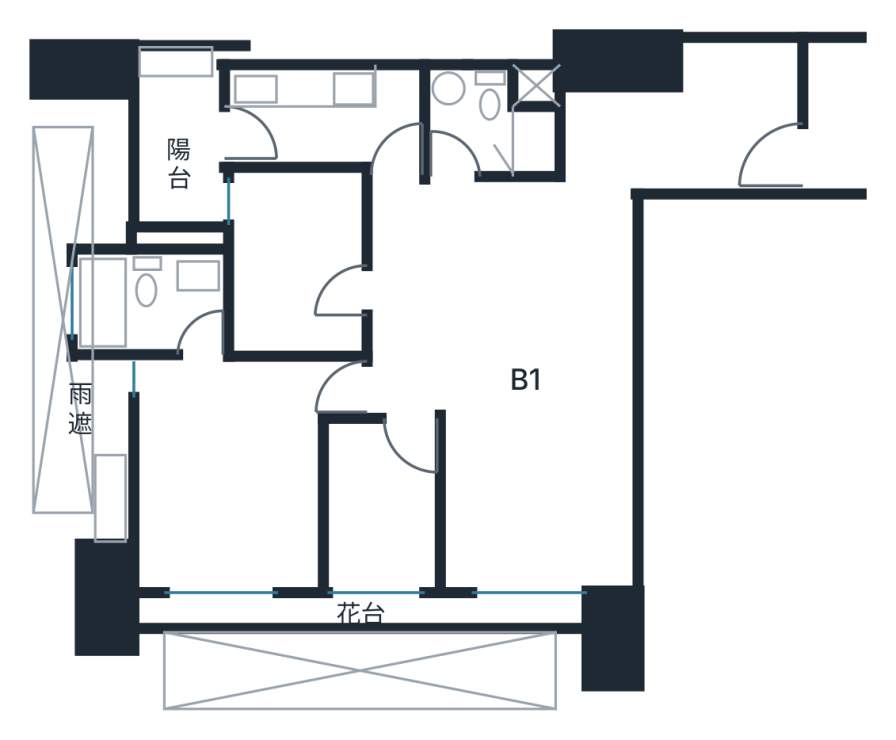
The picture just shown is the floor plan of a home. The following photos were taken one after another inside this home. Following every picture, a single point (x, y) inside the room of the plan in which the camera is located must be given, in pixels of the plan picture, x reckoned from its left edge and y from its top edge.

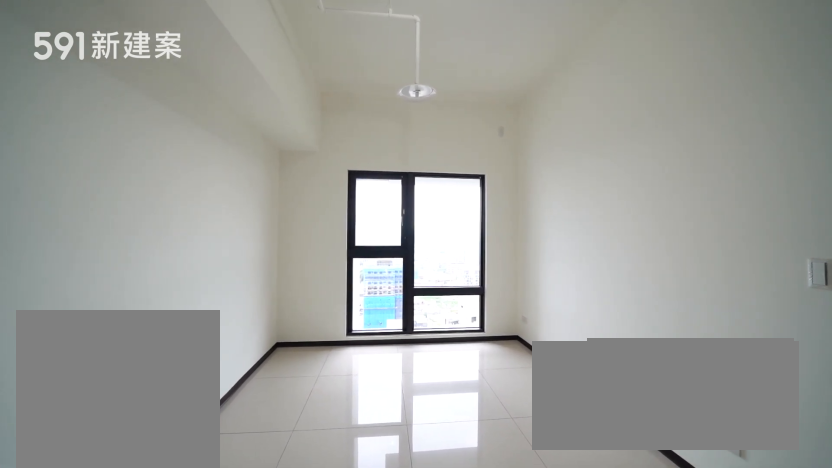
(538, 499)
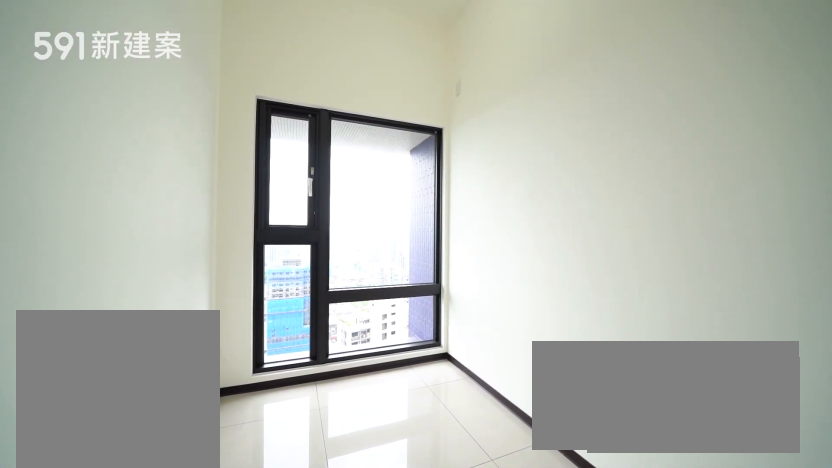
(379, 507)
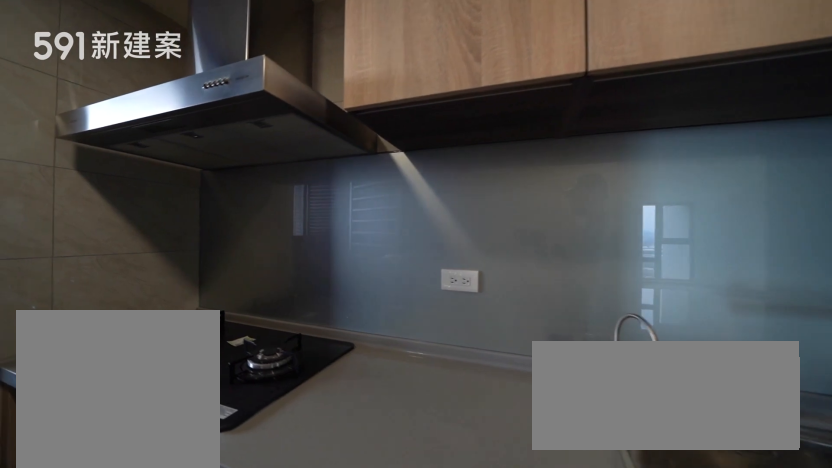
(325, 115)
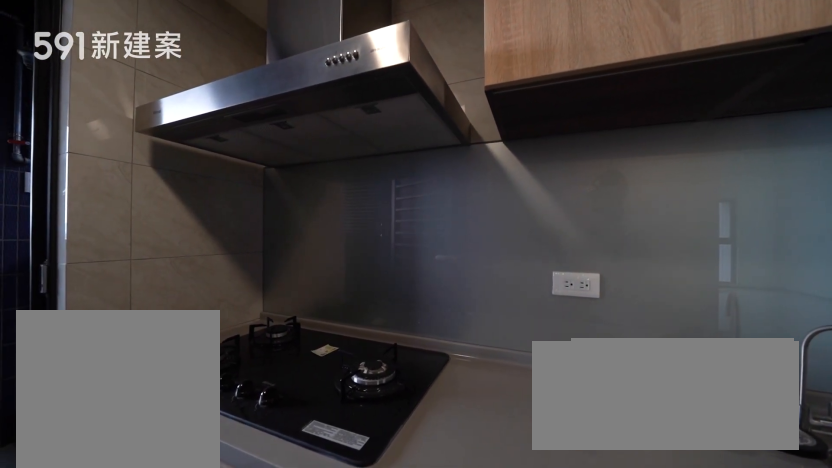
(325, 115)
